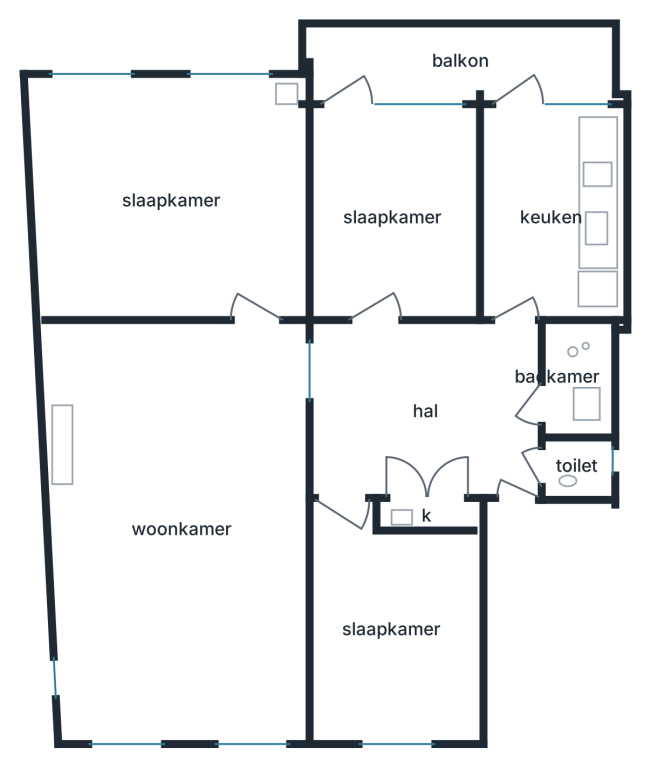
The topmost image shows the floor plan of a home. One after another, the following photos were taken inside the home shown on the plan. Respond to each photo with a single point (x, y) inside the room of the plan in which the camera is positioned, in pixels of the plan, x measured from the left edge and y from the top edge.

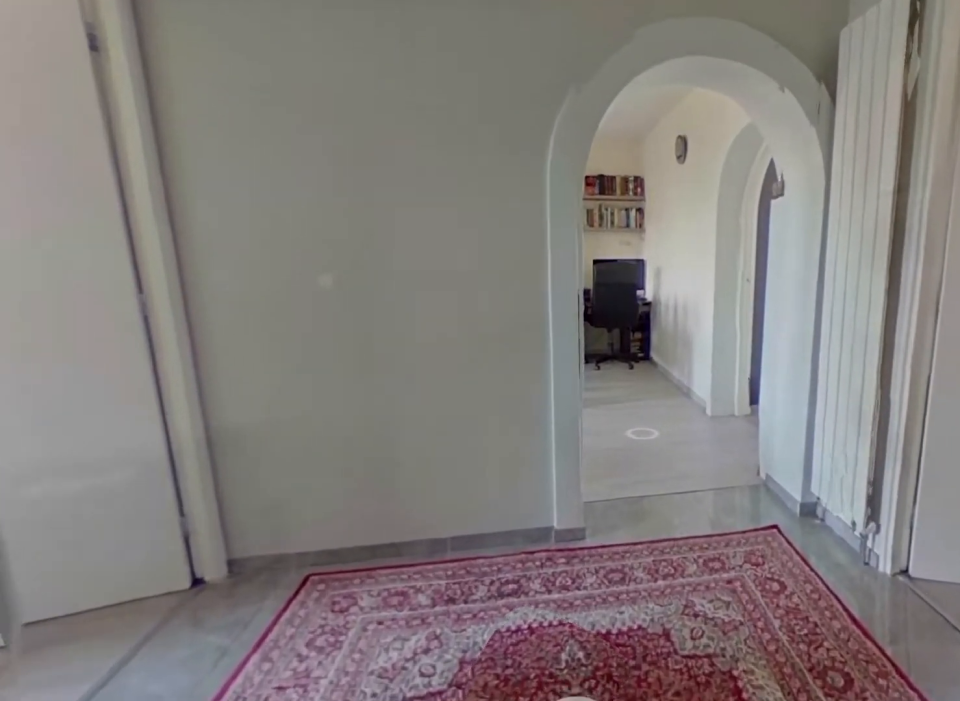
(423, 405)
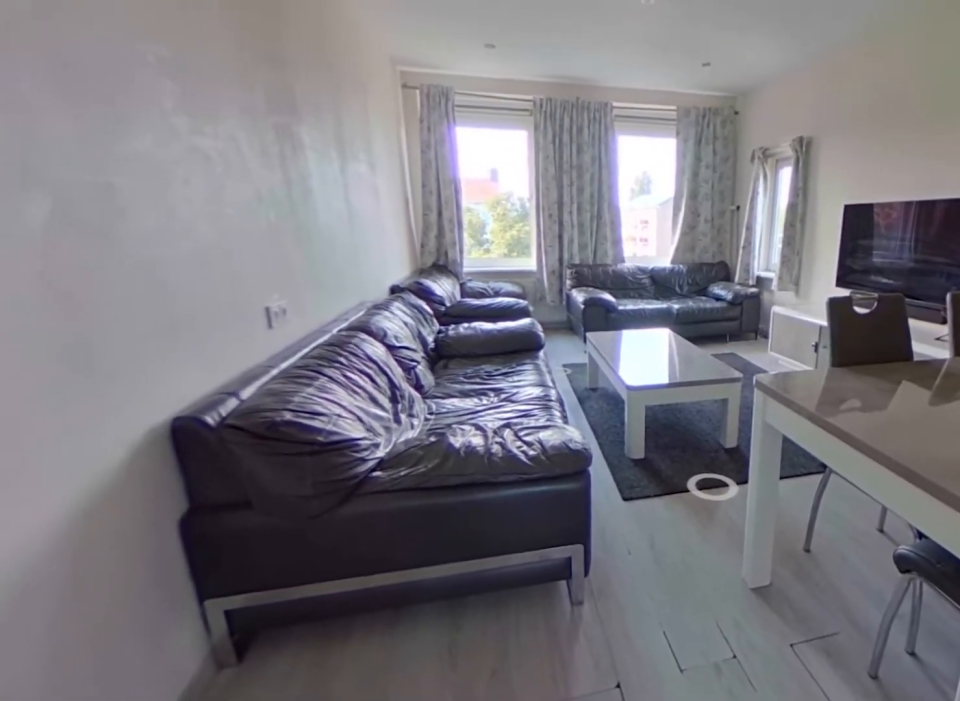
(183, 529)
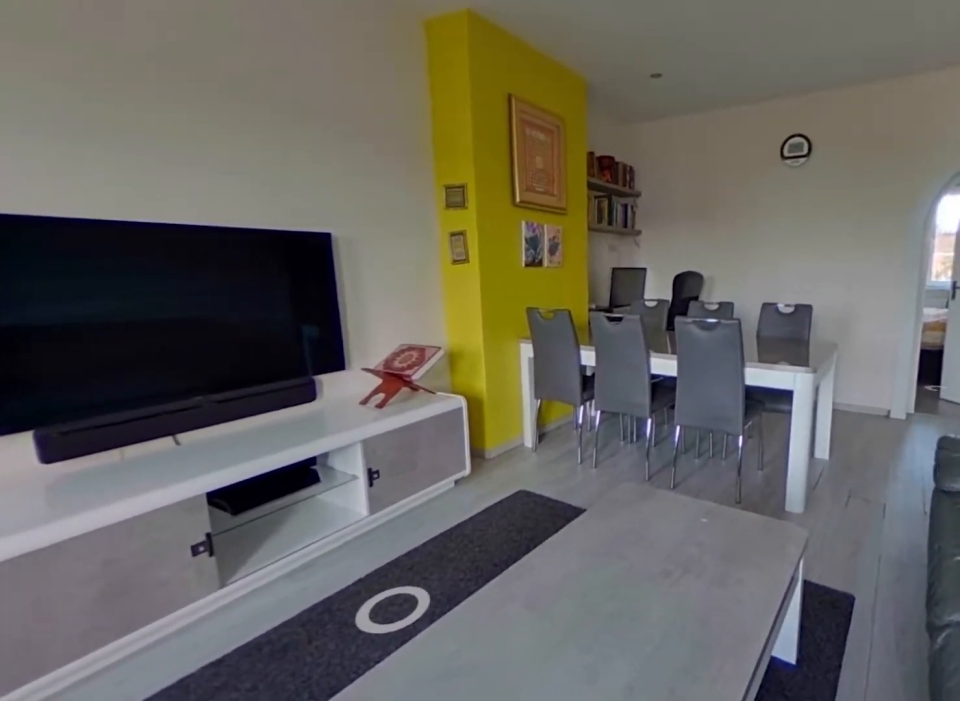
(183, 529)
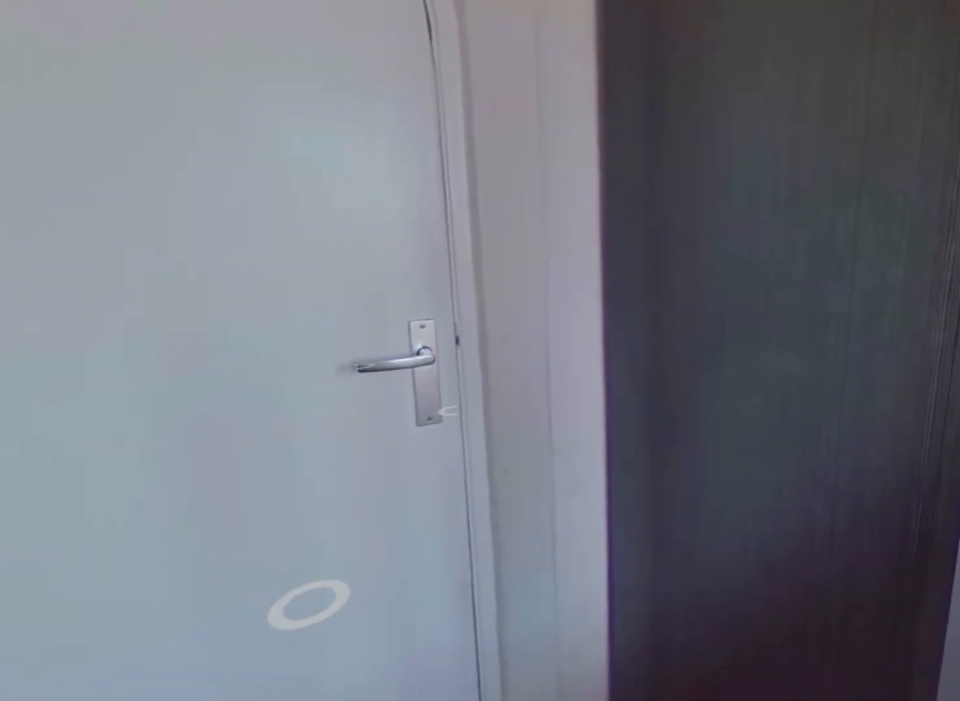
(170, 199)
